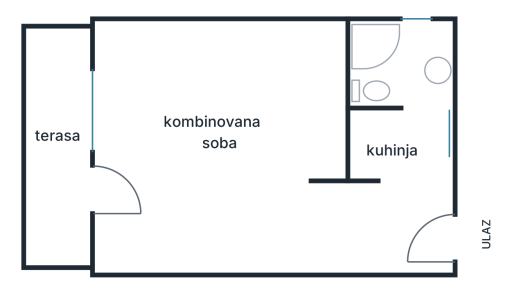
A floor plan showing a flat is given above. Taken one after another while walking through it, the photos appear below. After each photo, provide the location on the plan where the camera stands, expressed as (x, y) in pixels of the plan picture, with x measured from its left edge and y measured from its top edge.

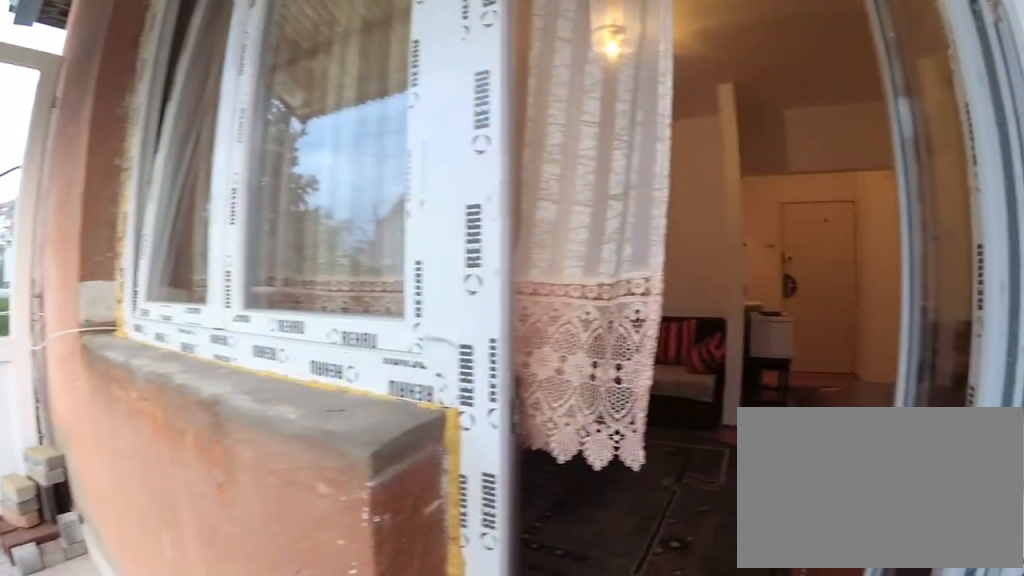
(51, 192)
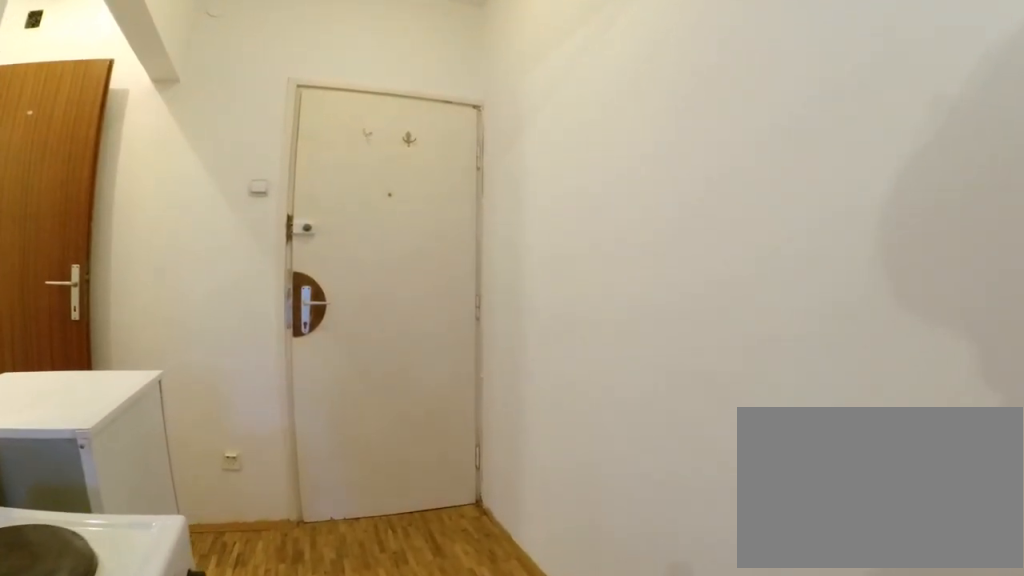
(317, 218)
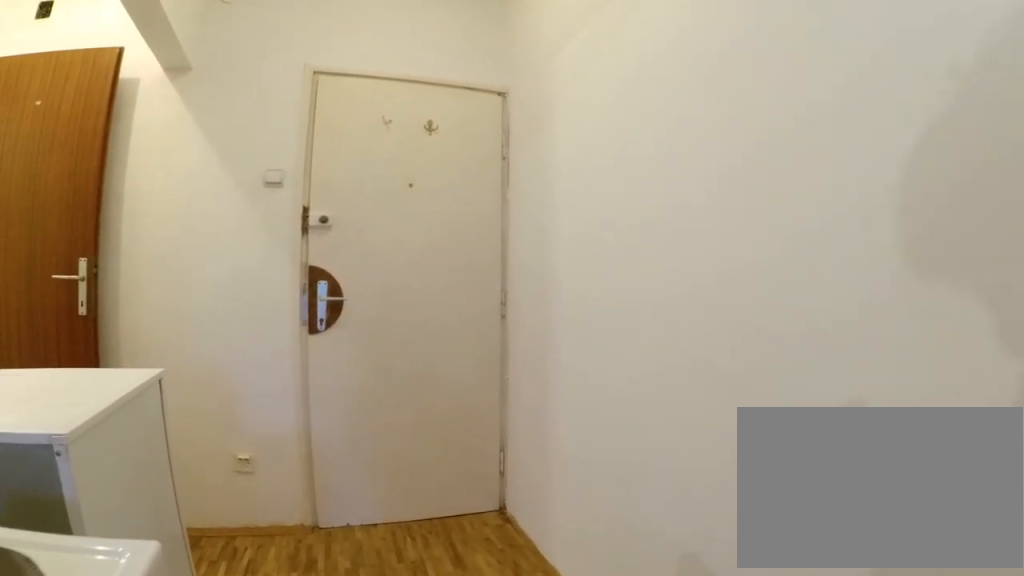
(325, 218)
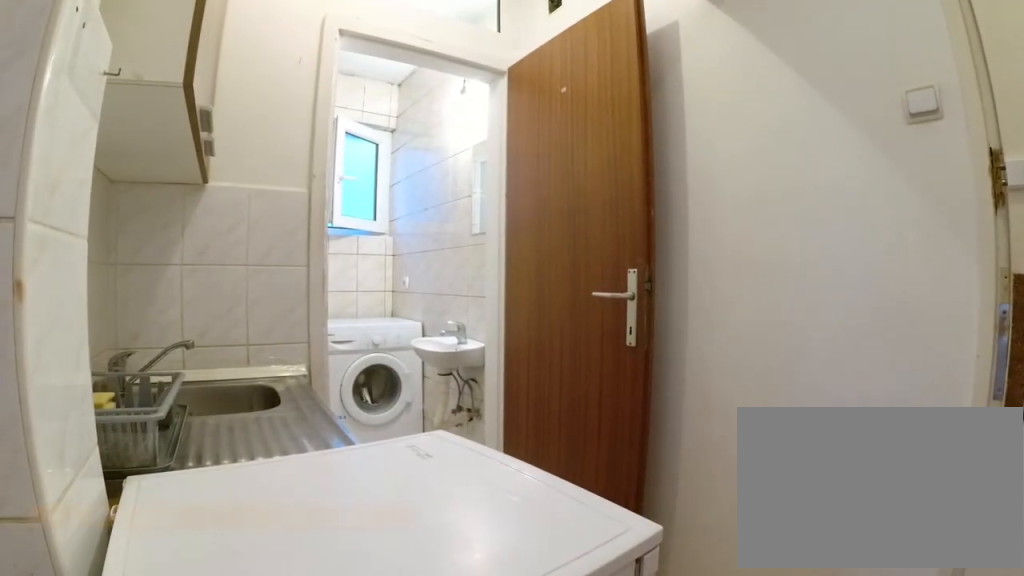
(377, 220)
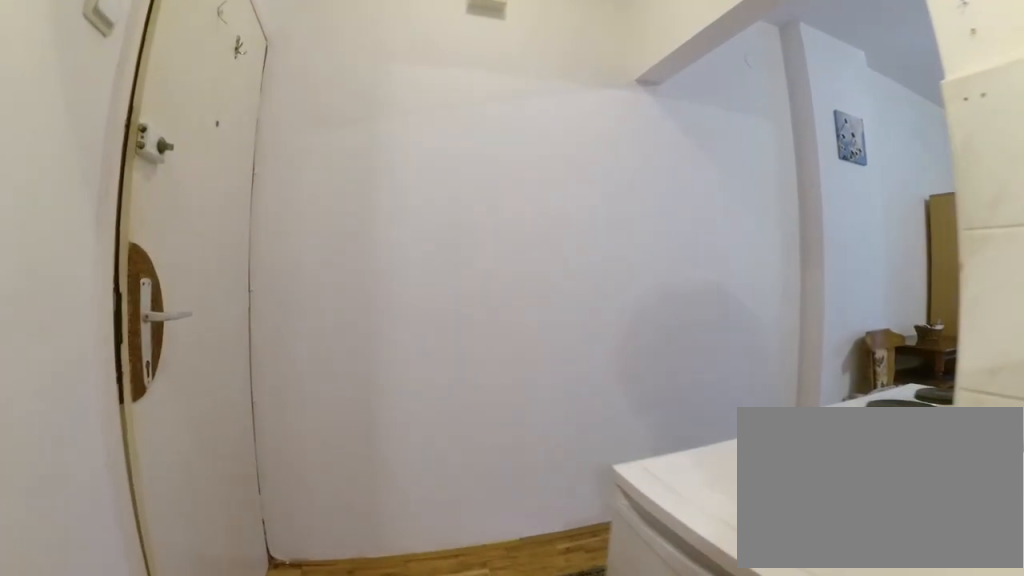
(421, 174)
